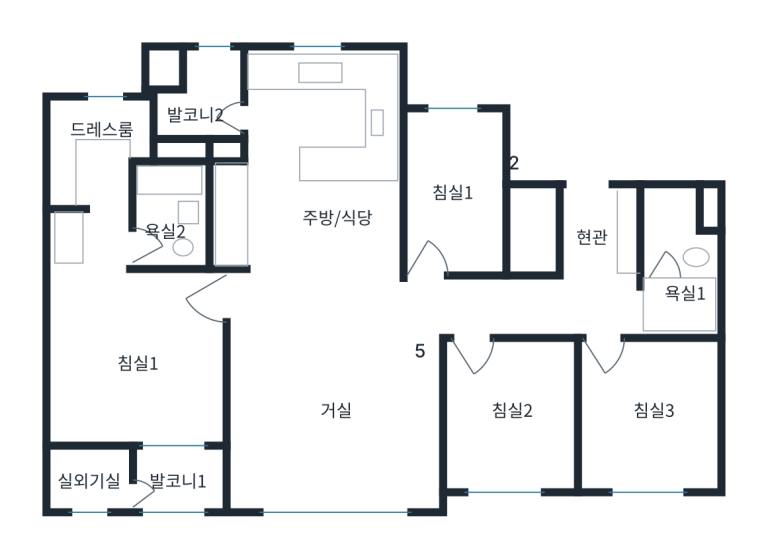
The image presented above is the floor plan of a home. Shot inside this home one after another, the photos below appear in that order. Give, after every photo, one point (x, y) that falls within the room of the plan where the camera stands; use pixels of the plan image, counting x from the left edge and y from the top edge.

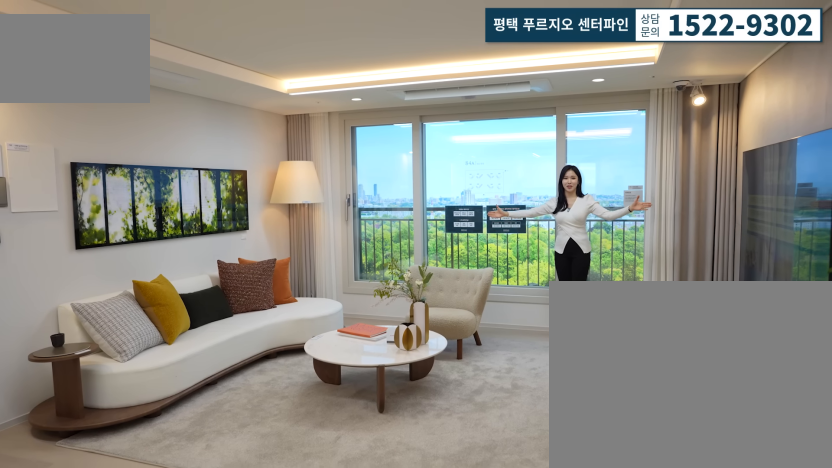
(329, 428)
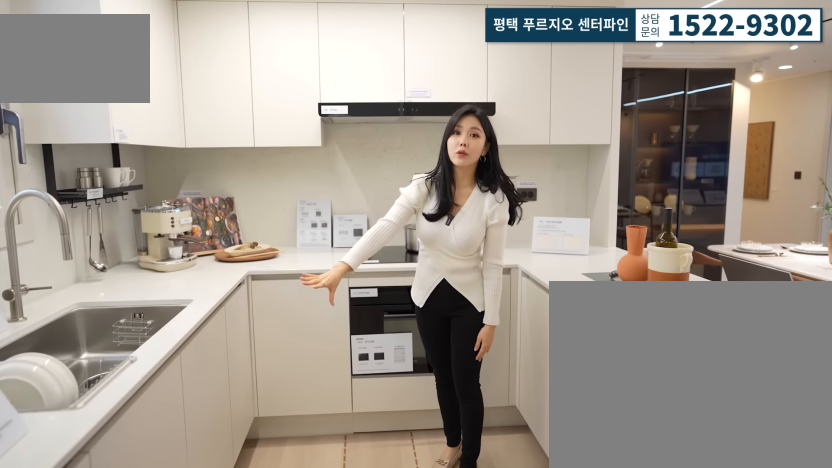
(329, 186)
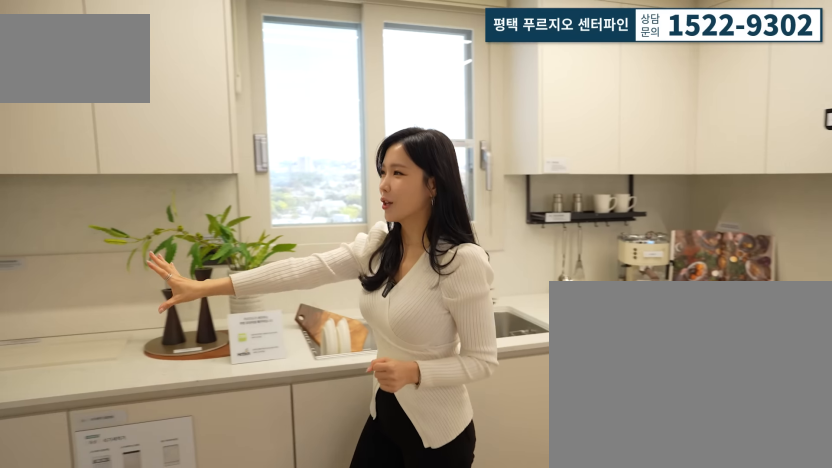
(329, 186)
